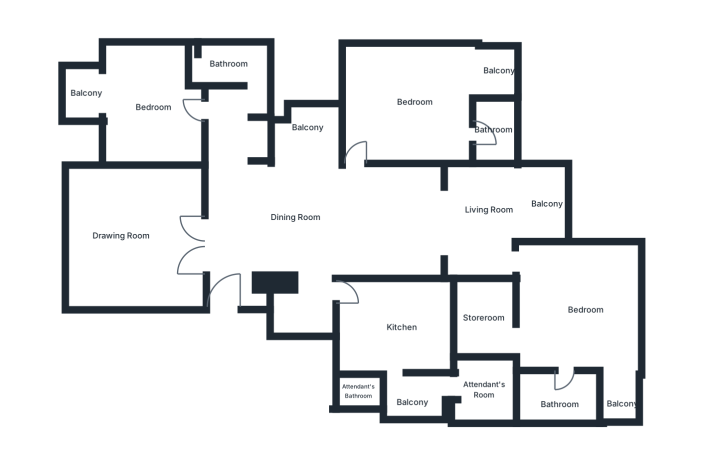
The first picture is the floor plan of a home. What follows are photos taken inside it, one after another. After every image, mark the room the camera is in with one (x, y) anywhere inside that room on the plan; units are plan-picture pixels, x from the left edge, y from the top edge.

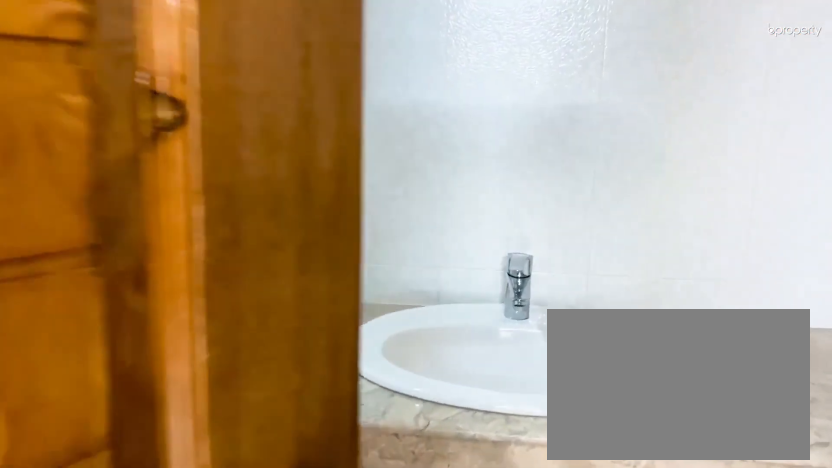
(548, 400)
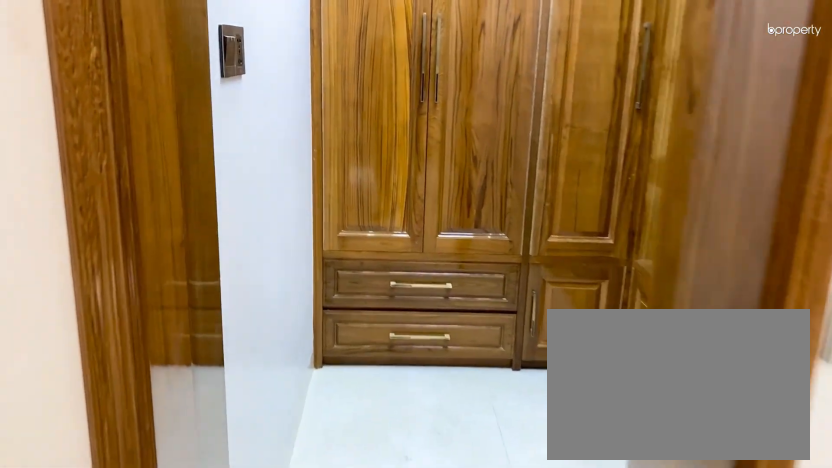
(506, 338)
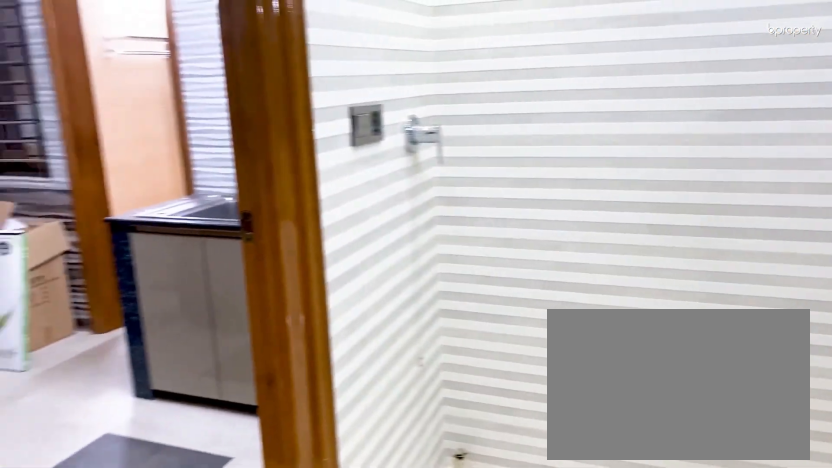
(352, 305)
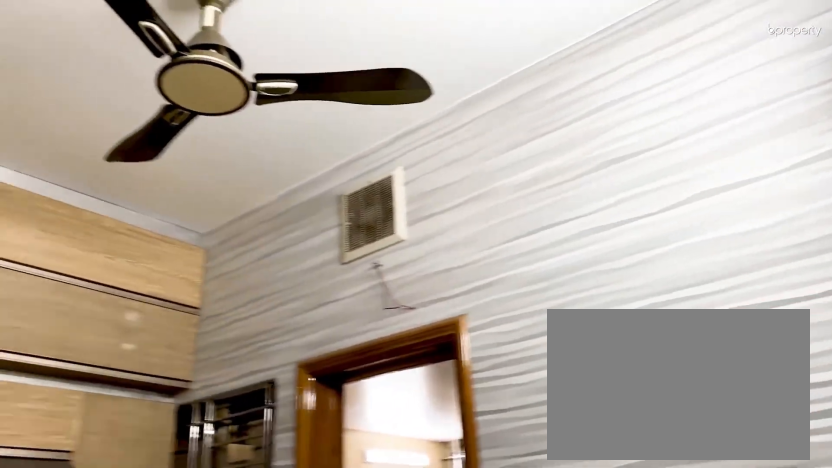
(396, 331)
